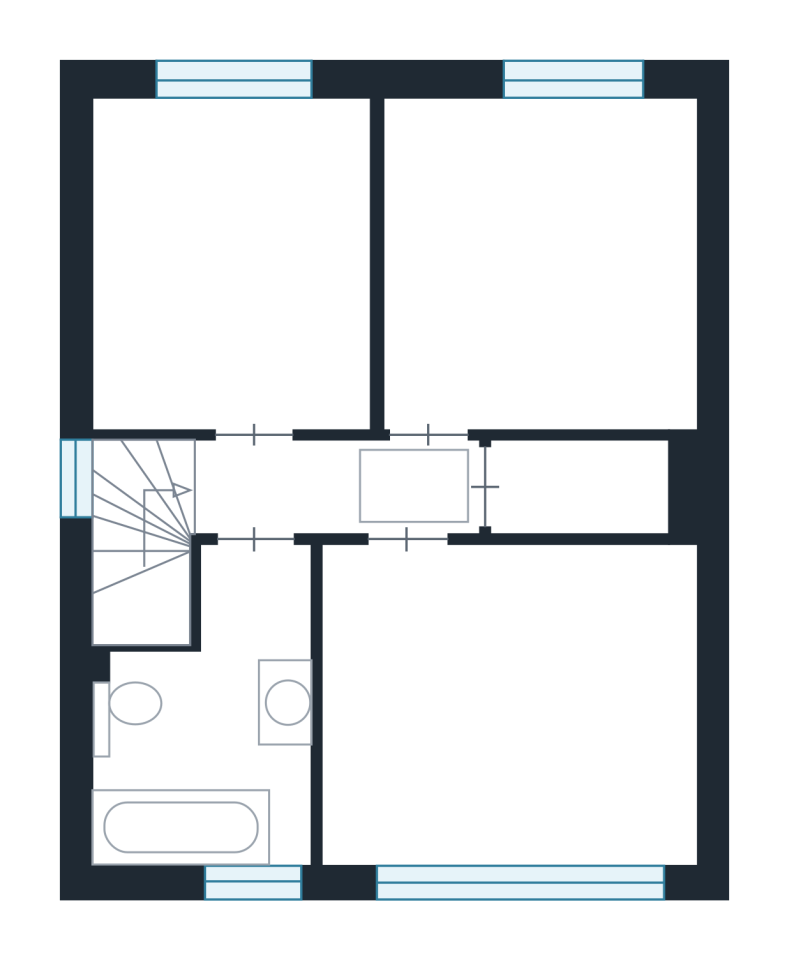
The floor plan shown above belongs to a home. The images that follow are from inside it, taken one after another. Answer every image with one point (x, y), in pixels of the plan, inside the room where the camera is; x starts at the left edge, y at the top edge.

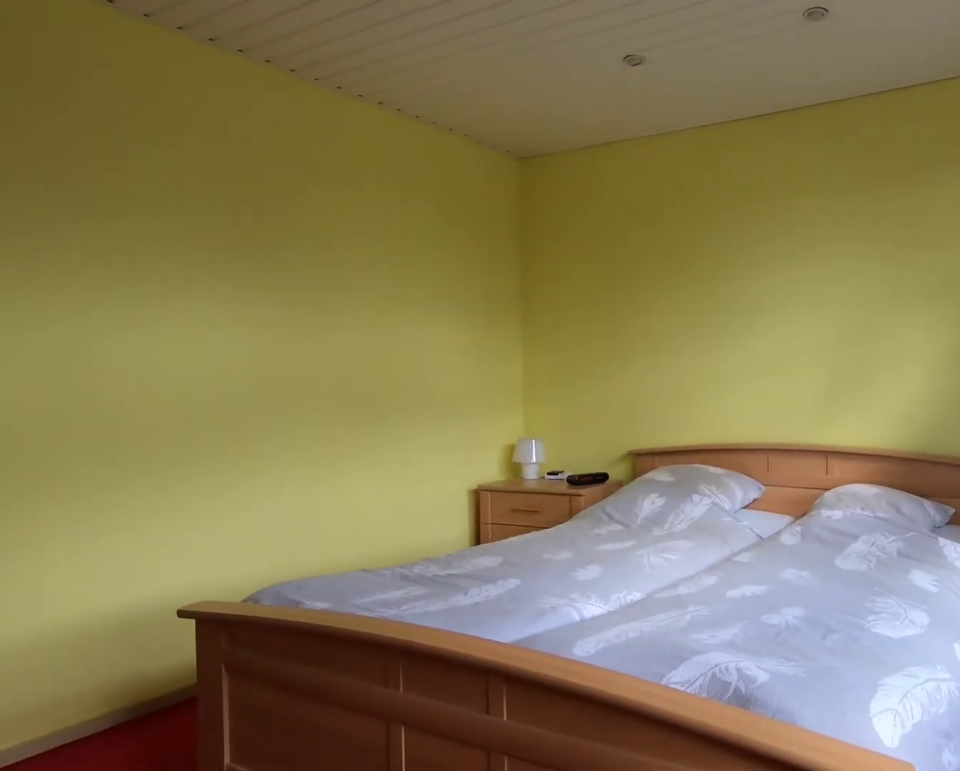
(533, 865)
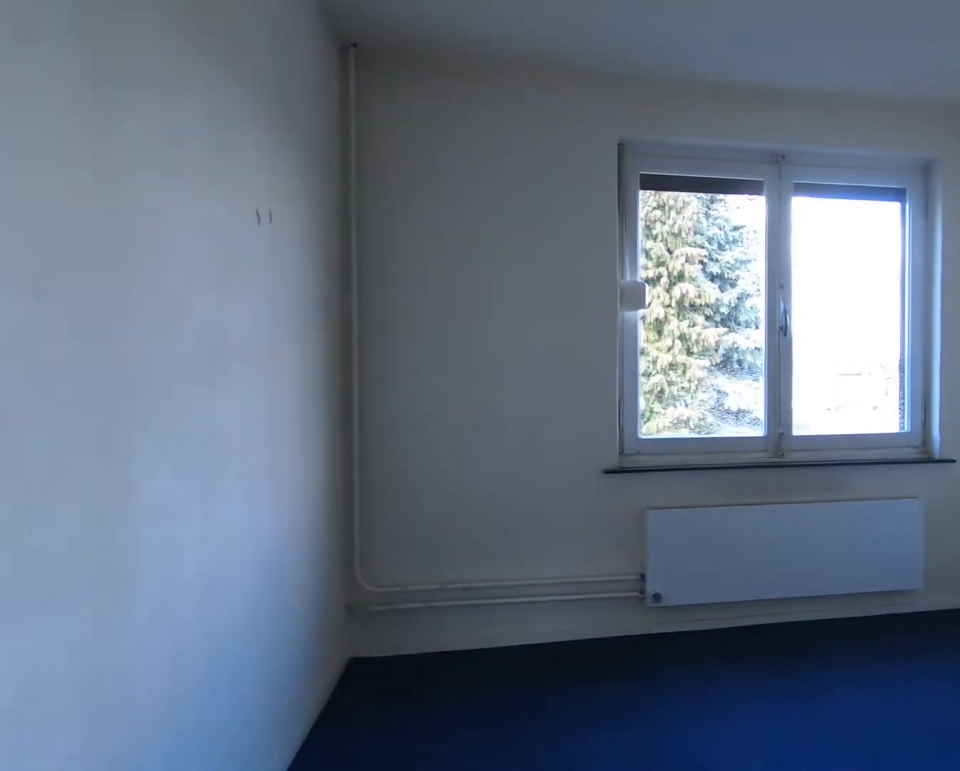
(584, 426)
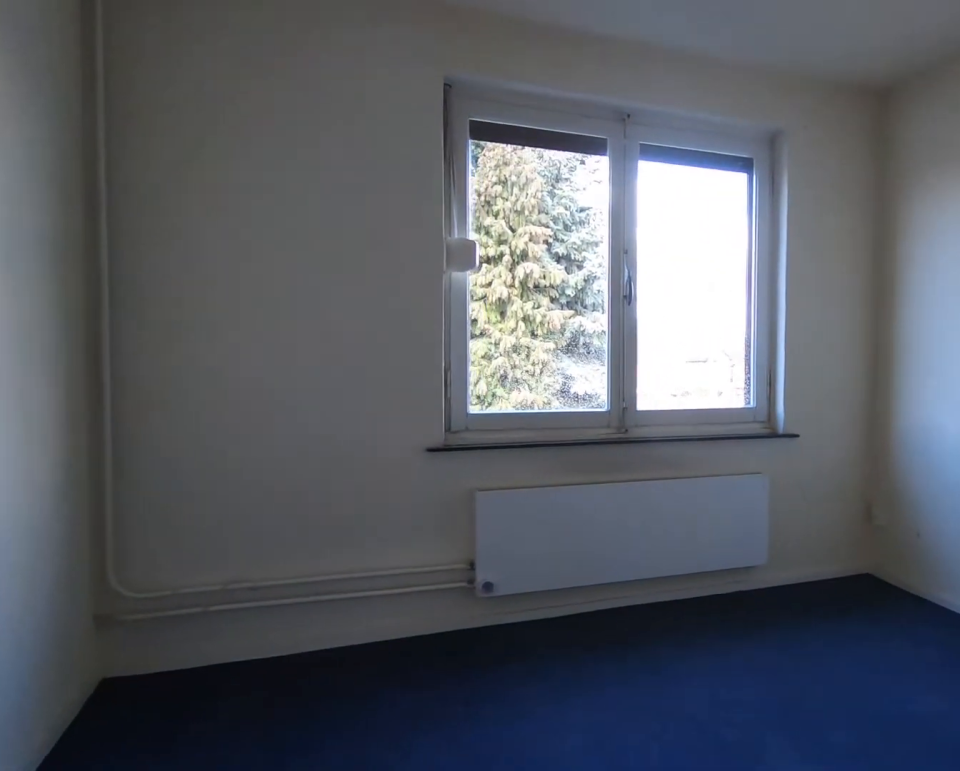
(584, 426)
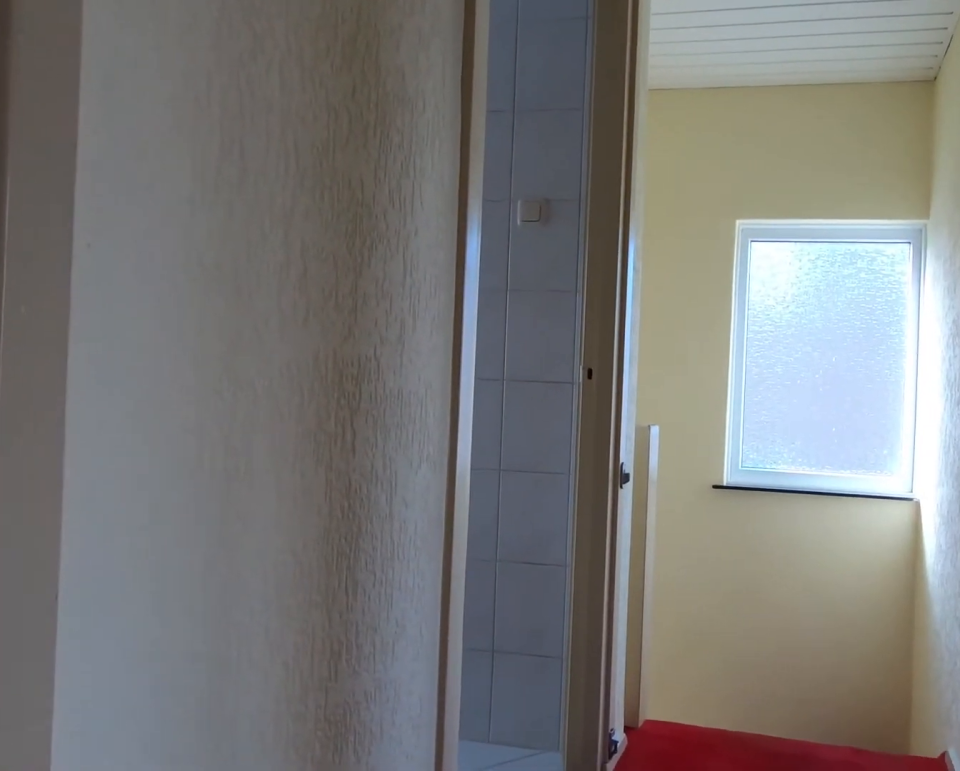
(337, 487)
